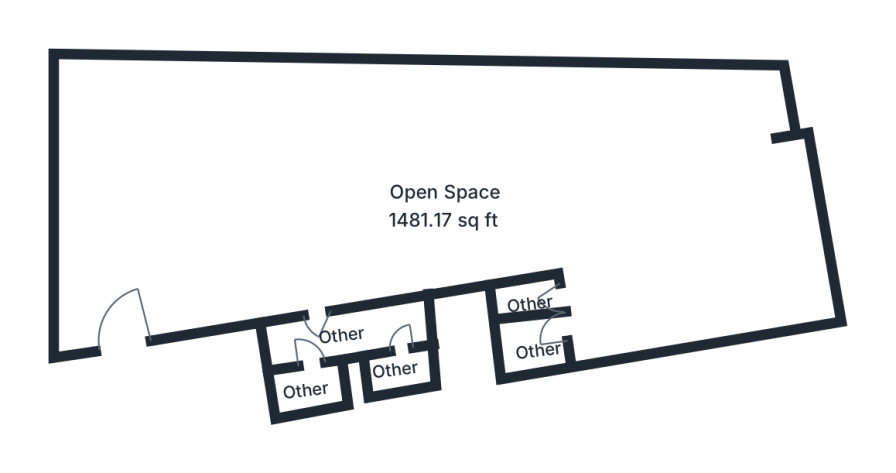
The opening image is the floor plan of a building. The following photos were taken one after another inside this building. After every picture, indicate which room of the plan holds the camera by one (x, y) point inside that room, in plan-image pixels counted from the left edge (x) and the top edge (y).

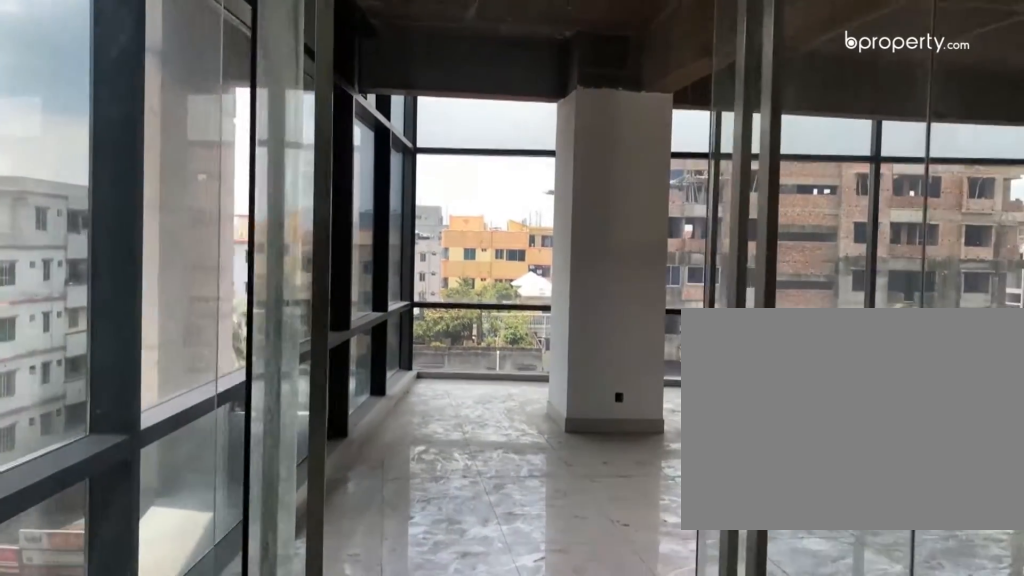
(128, 269)
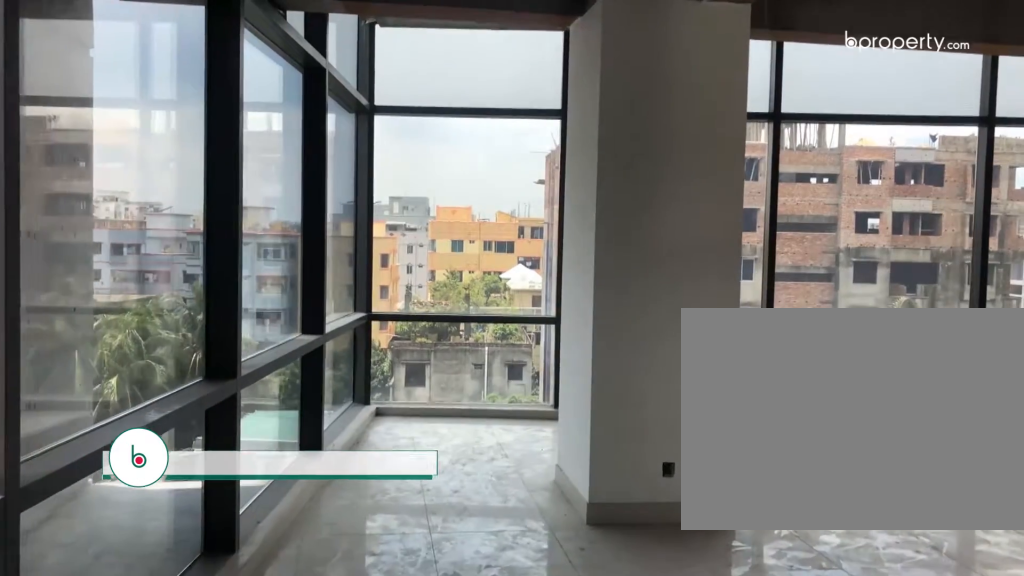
(128, 269)
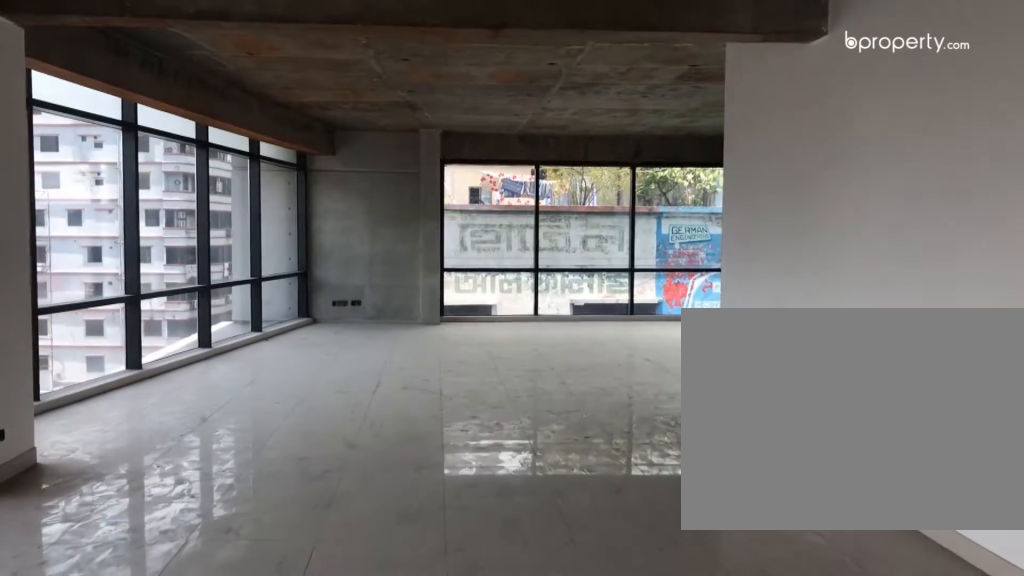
(314, 197)
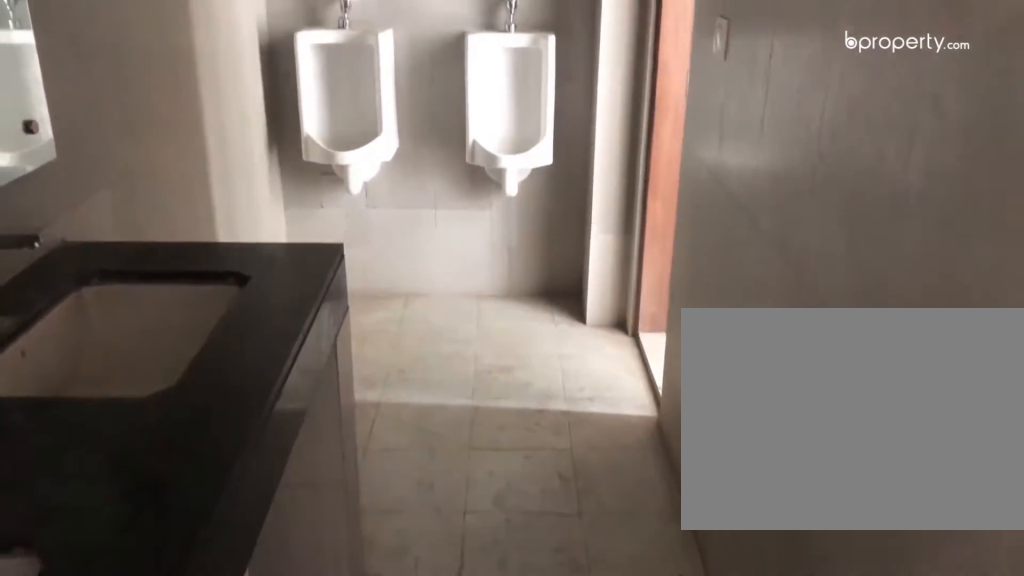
(312, 346)
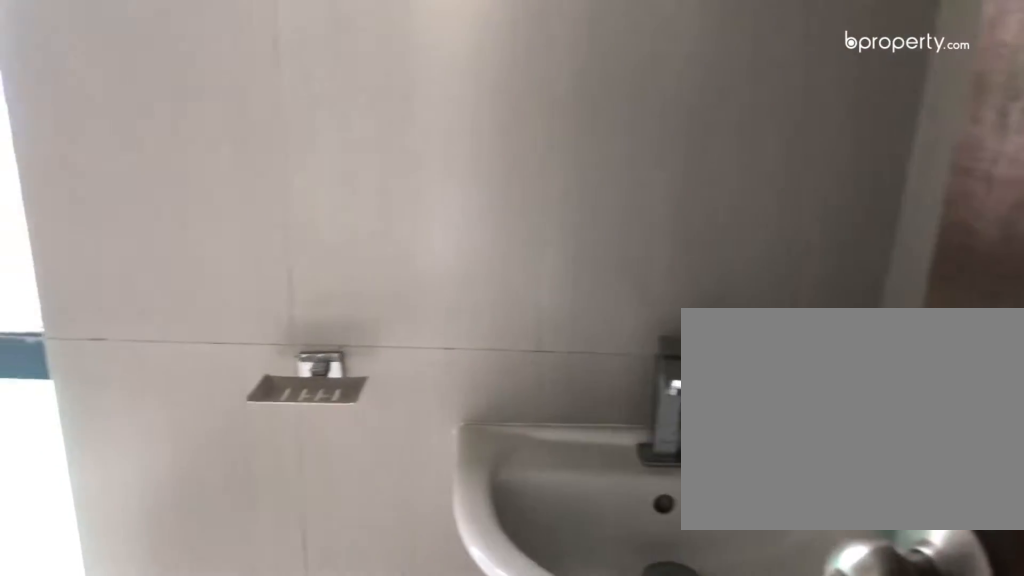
(307, 384)
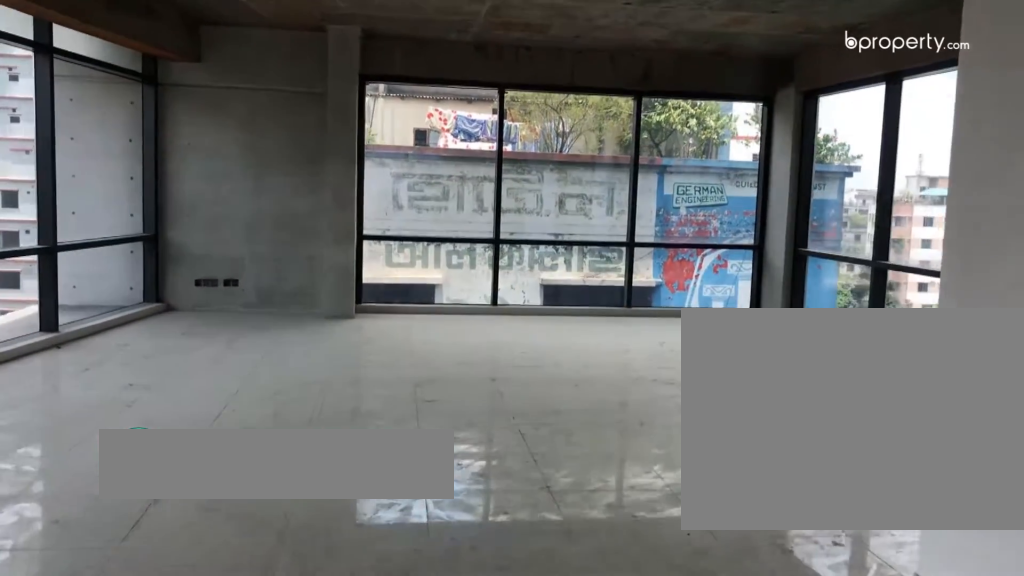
(498, 158)
